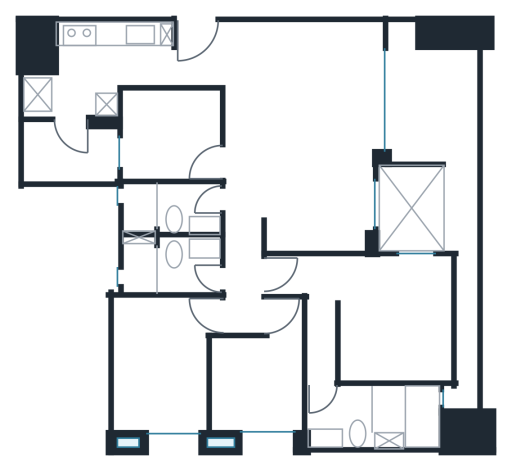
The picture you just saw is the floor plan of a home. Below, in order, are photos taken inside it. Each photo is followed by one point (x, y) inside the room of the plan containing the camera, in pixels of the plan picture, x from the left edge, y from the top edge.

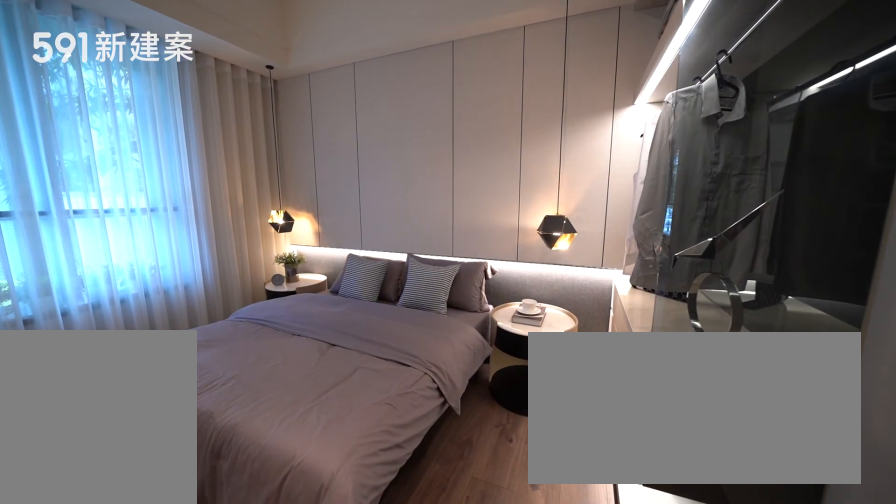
(158, 366)
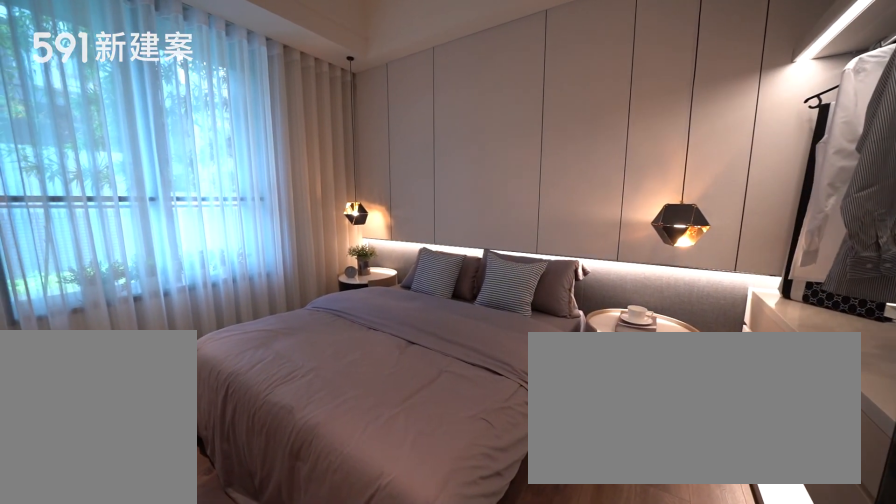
(158, 366)
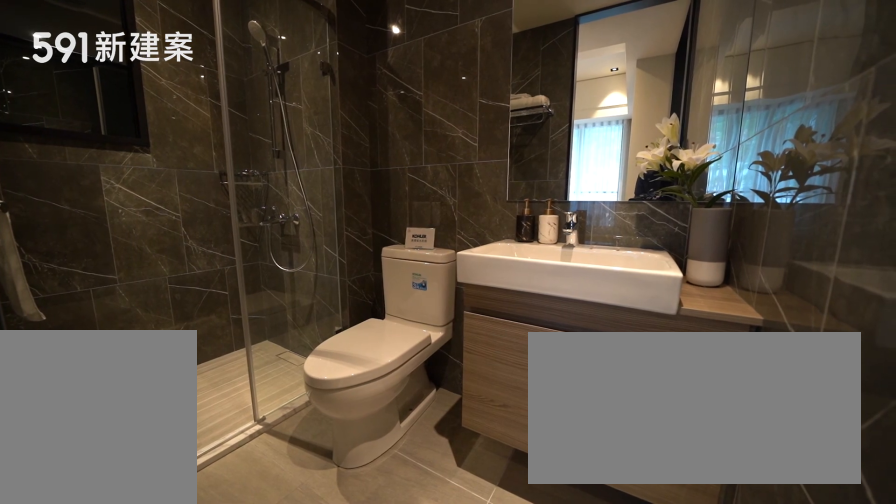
(165, 265)
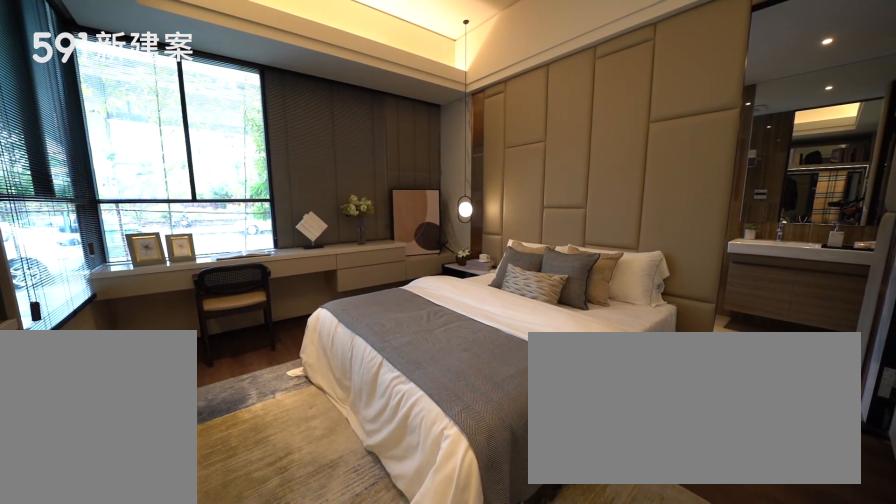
(375, 323)
